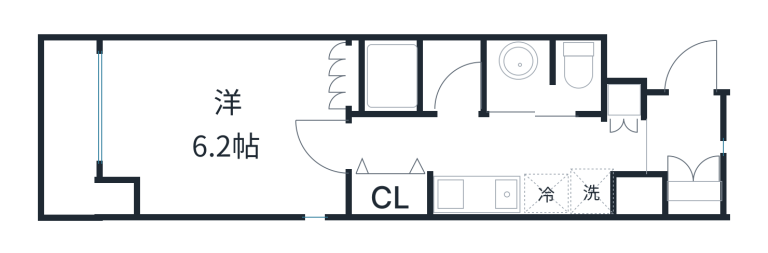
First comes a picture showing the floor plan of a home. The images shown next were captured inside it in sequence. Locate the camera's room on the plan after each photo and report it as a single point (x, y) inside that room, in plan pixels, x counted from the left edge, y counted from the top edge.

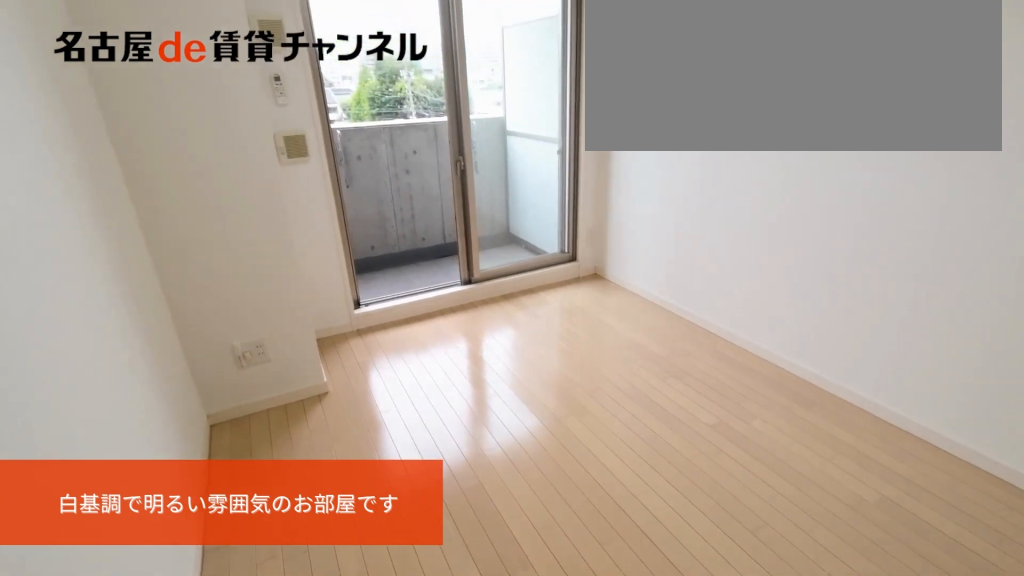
(224, 126)
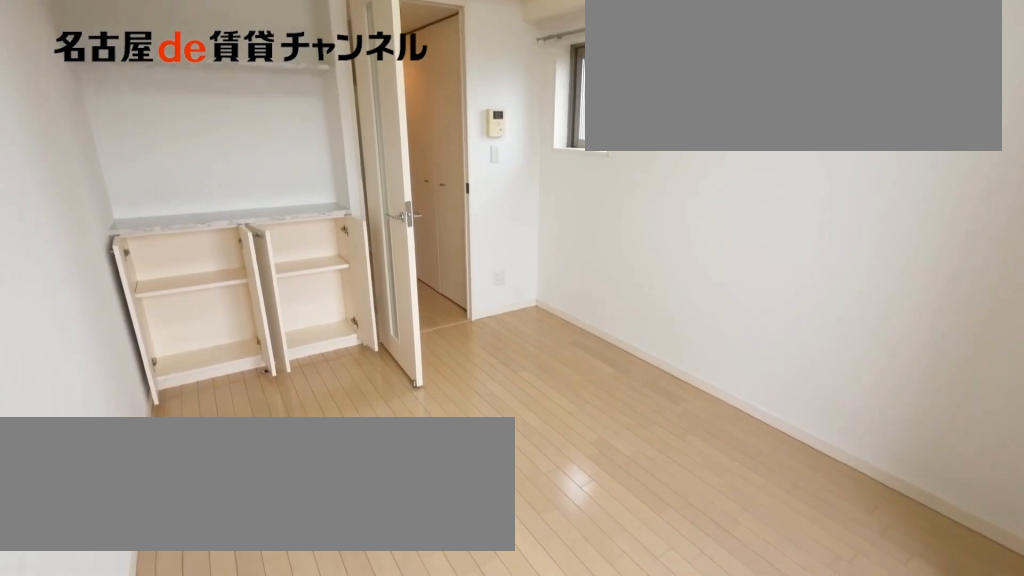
(224, 126)
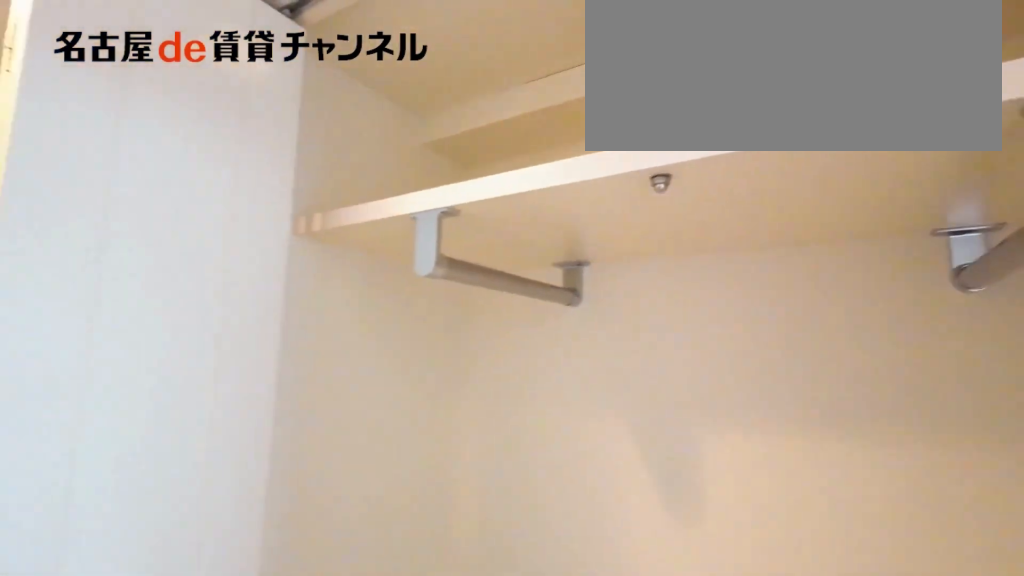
(392, 193)
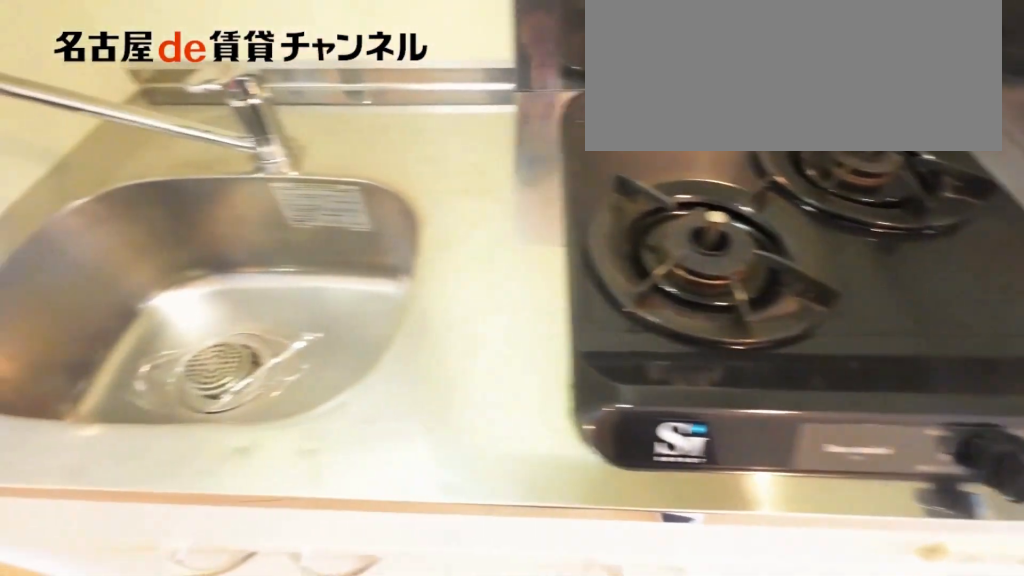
(497, 194)
